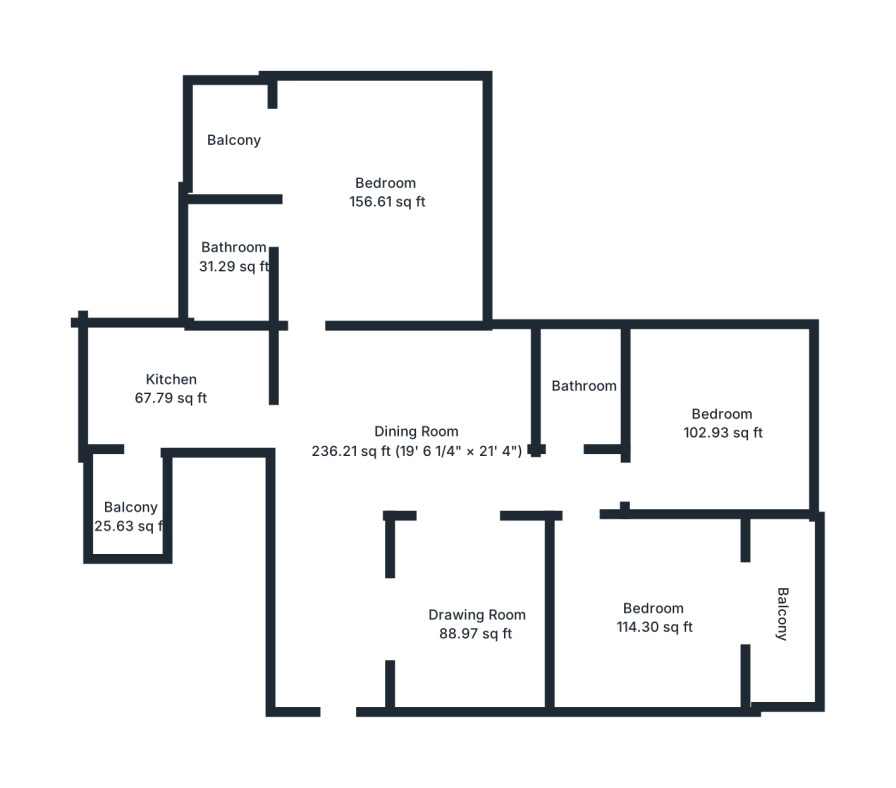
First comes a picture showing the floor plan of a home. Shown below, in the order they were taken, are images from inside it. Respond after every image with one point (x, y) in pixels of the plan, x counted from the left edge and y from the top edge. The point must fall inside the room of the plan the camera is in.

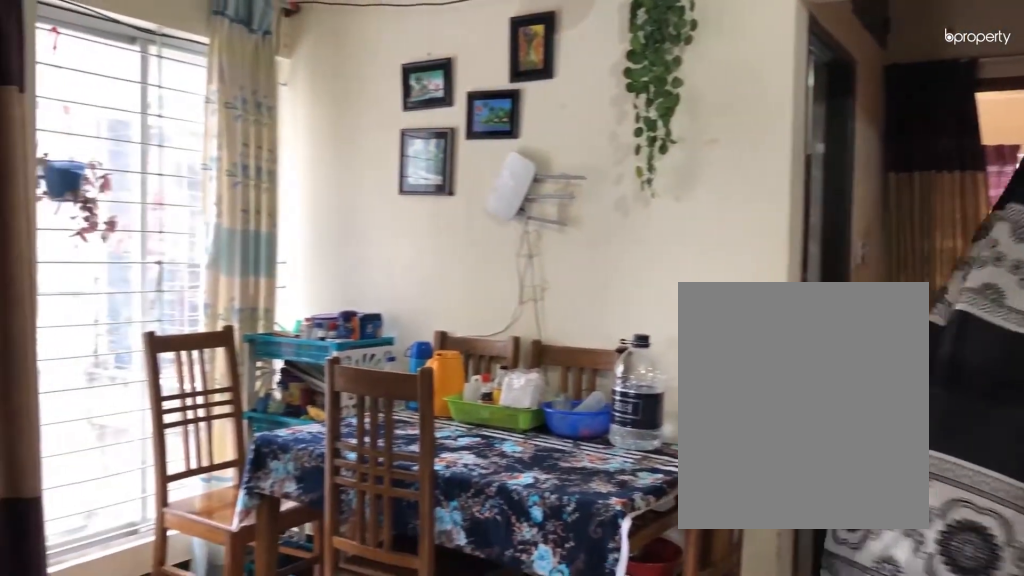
(411, 440)
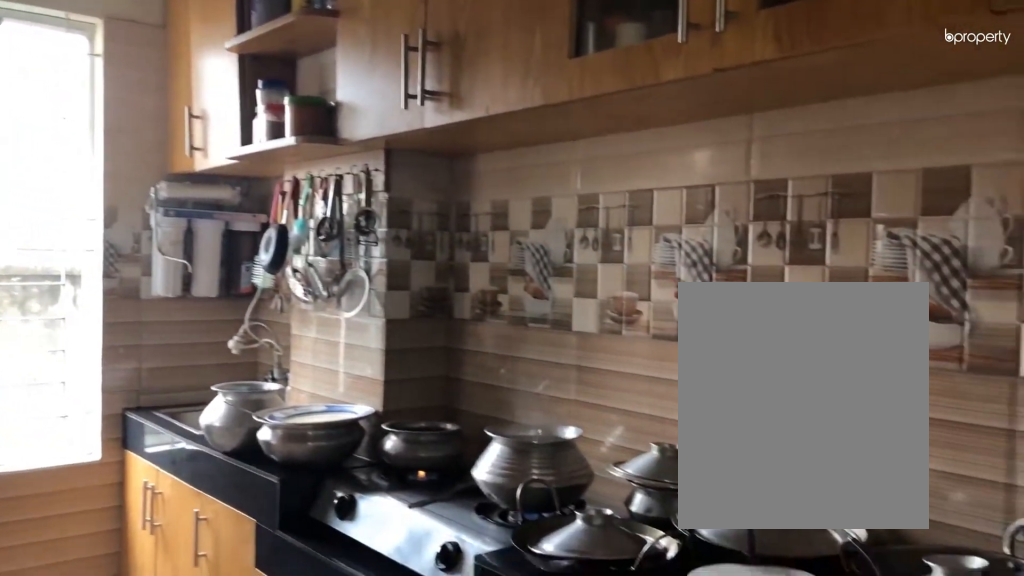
(170, 391)
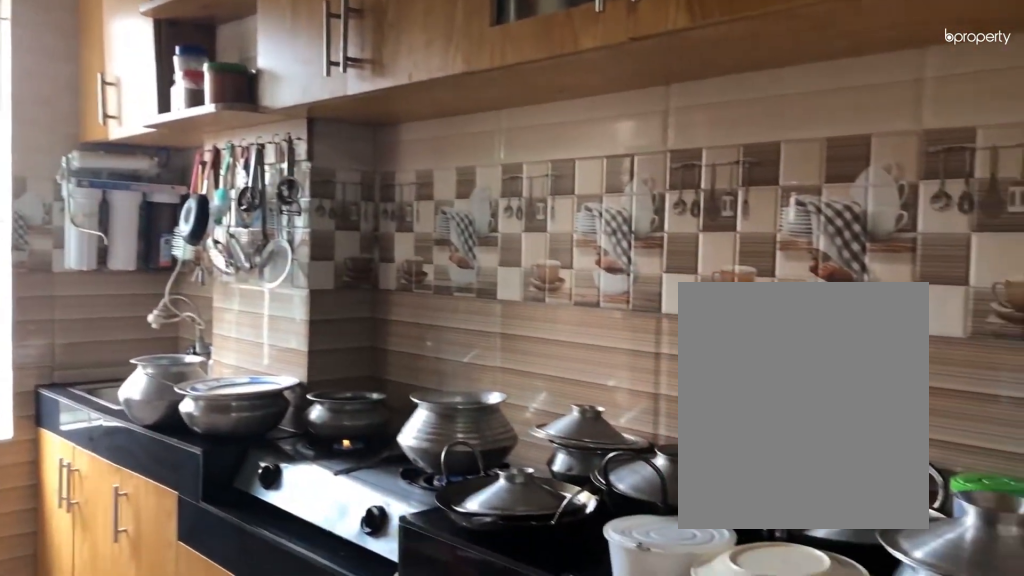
(170, 391)
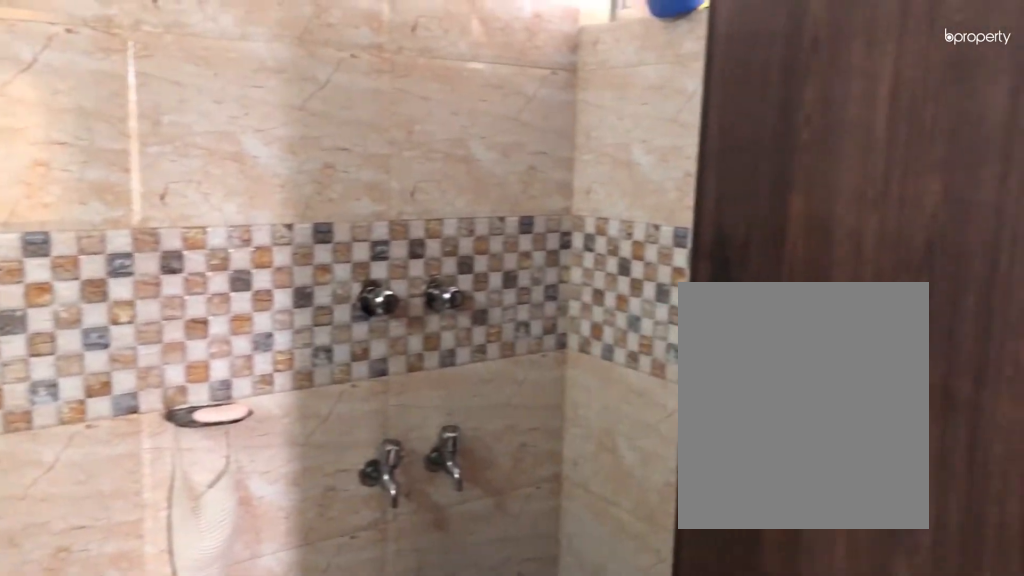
(232, 260)
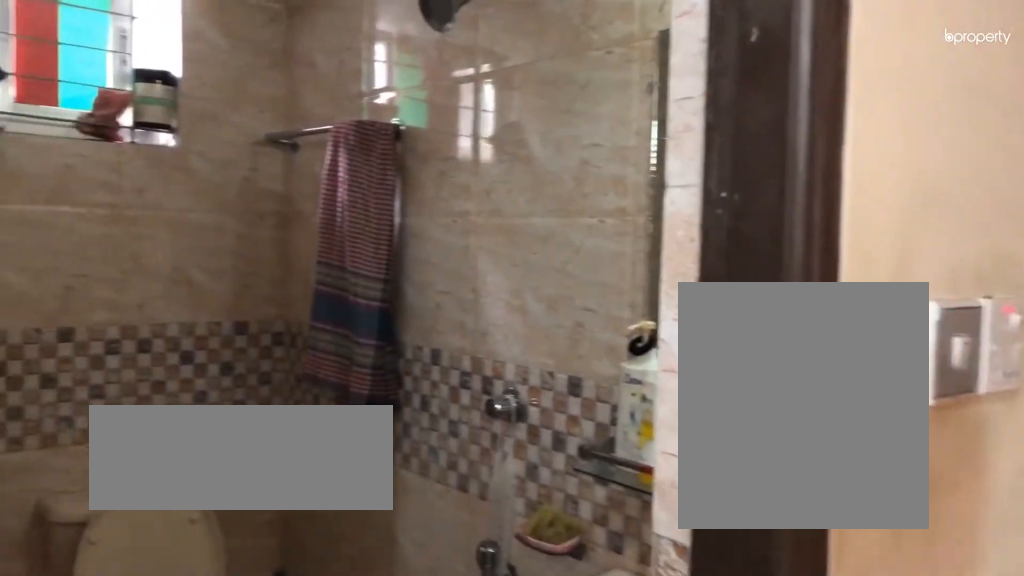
(584, 388)
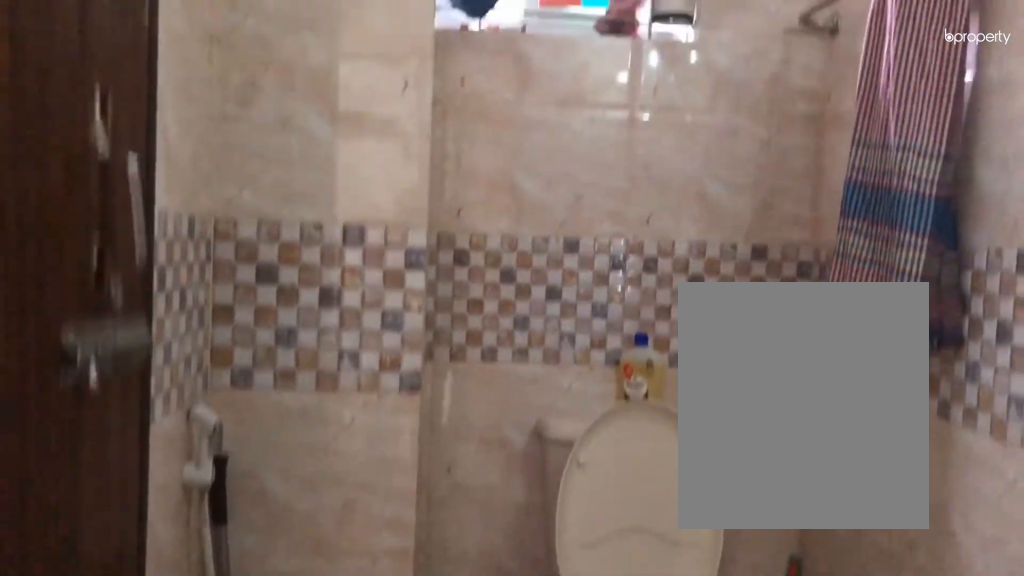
(584, 388)
